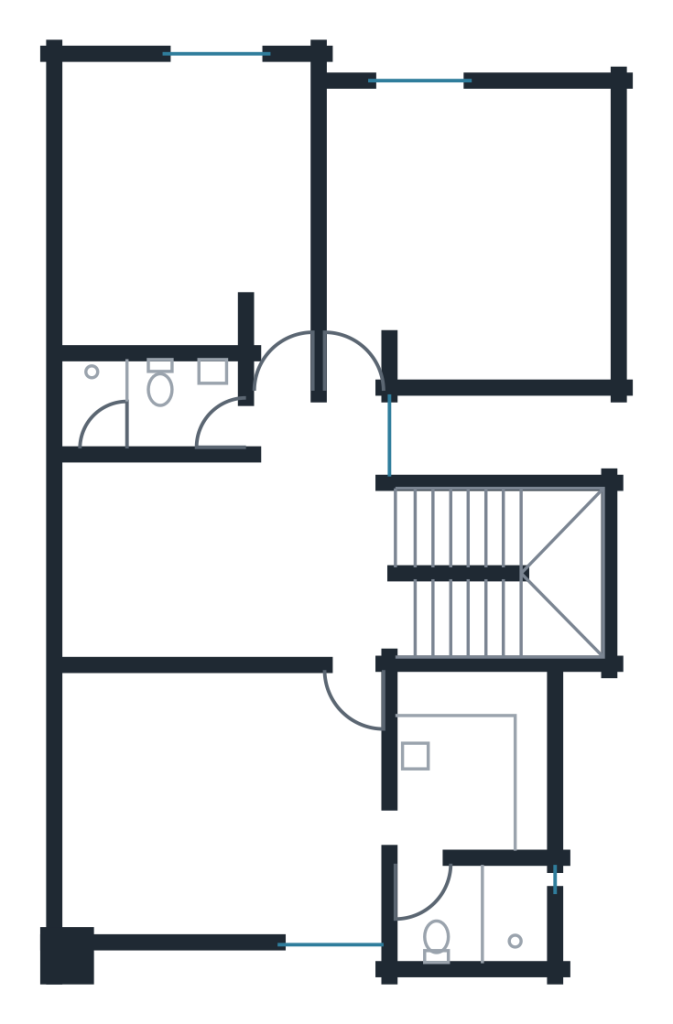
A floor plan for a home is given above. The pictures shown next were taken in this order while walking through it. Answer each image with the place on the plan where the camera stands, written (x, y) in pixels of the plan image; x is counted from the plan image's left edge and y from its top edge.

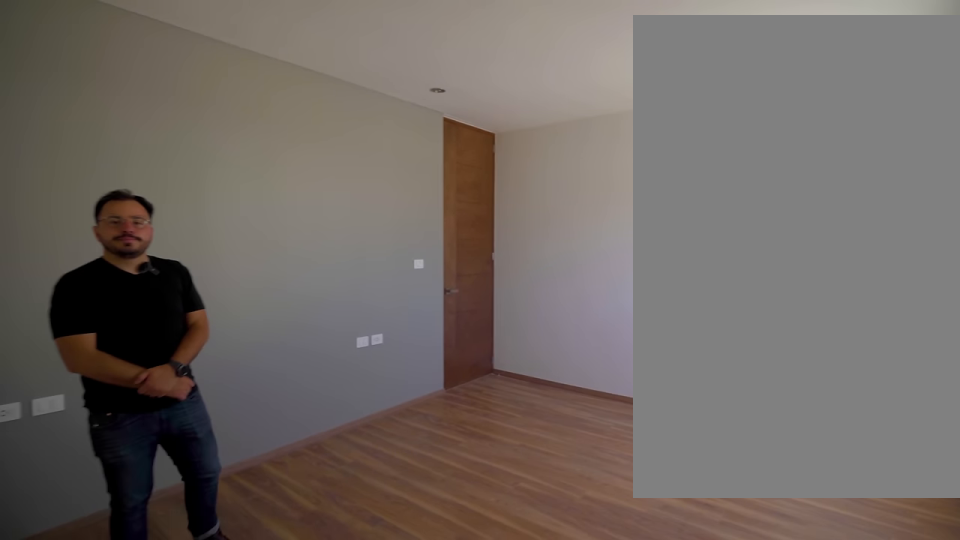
(99, 897)
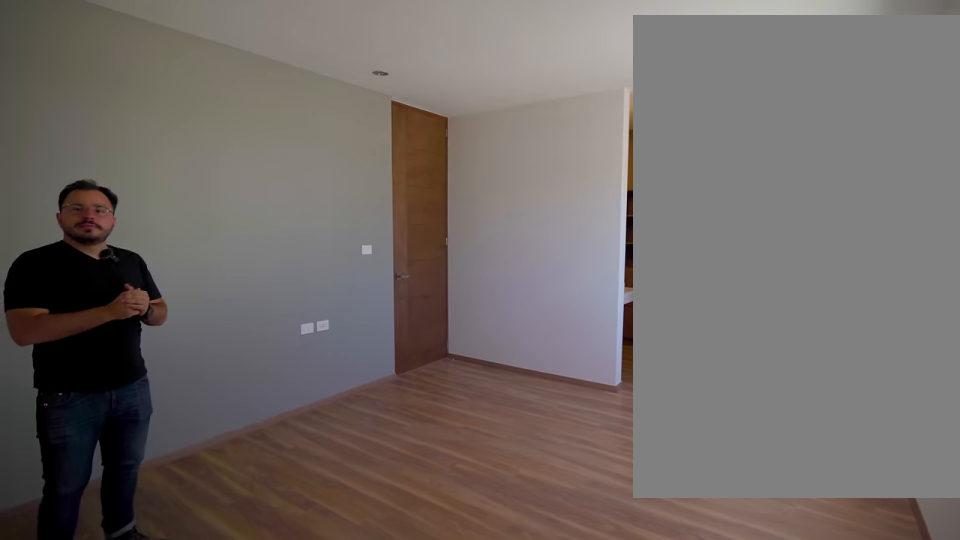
(97, 895)
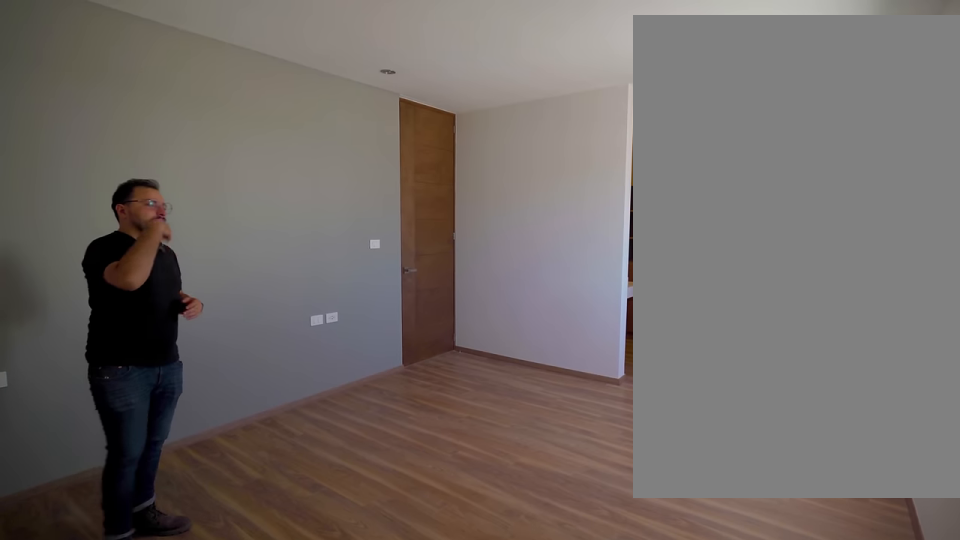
(97, 895)
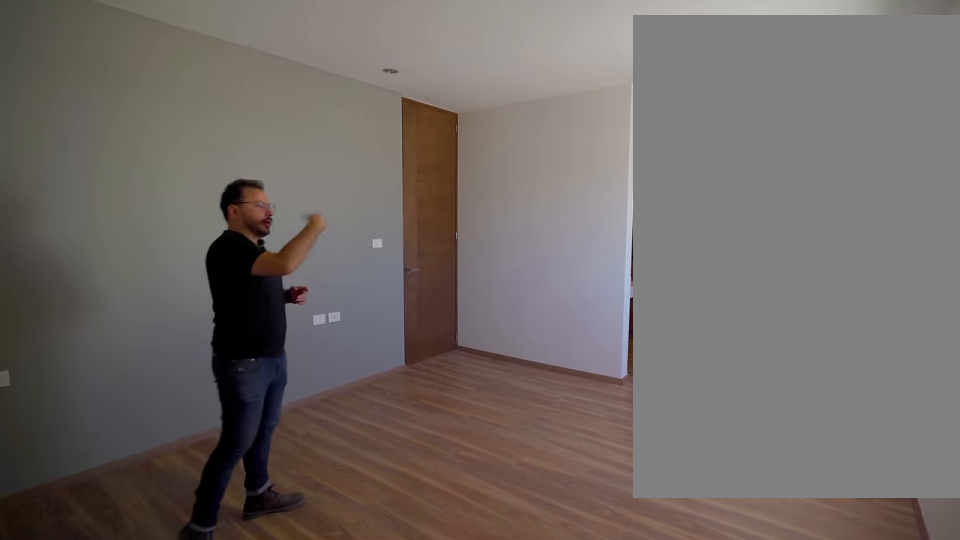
(97, 896)
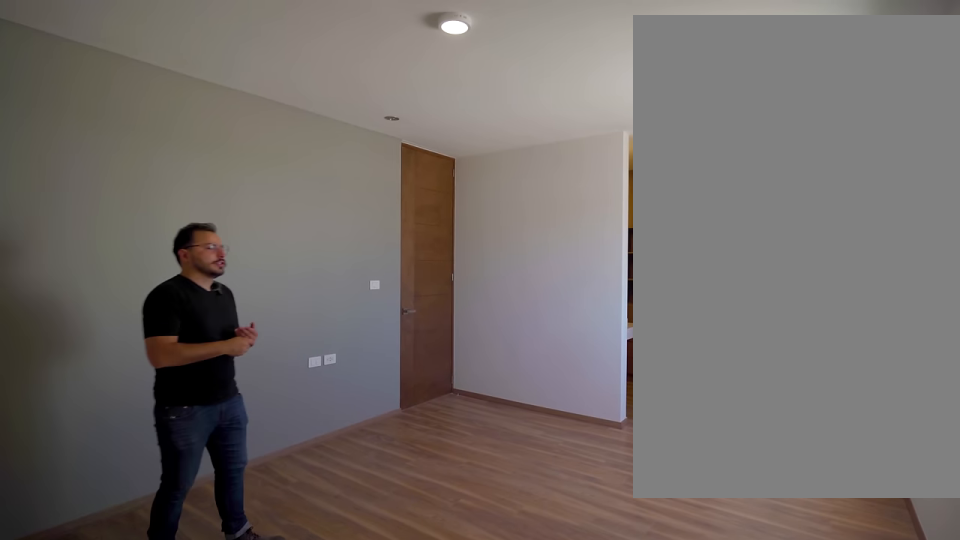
(96, 896)
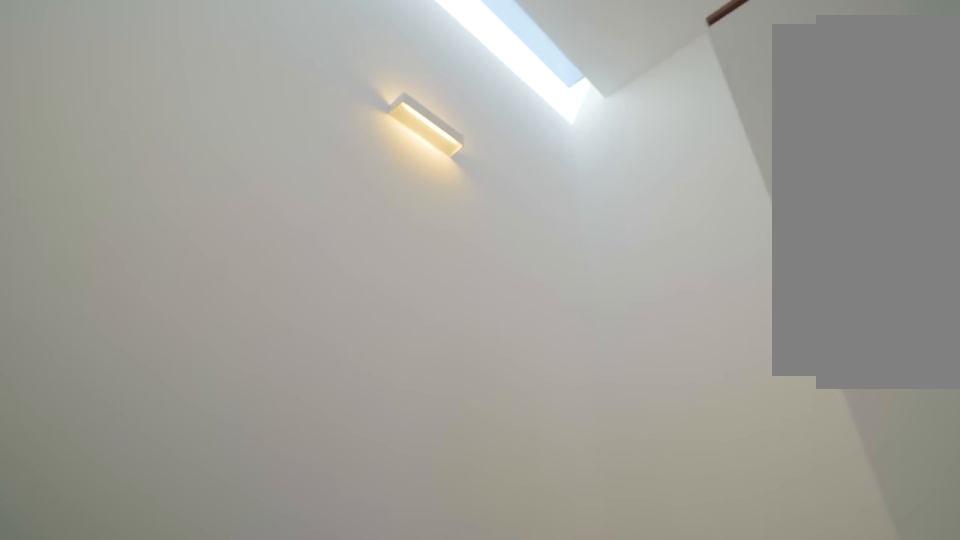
(525, 532)
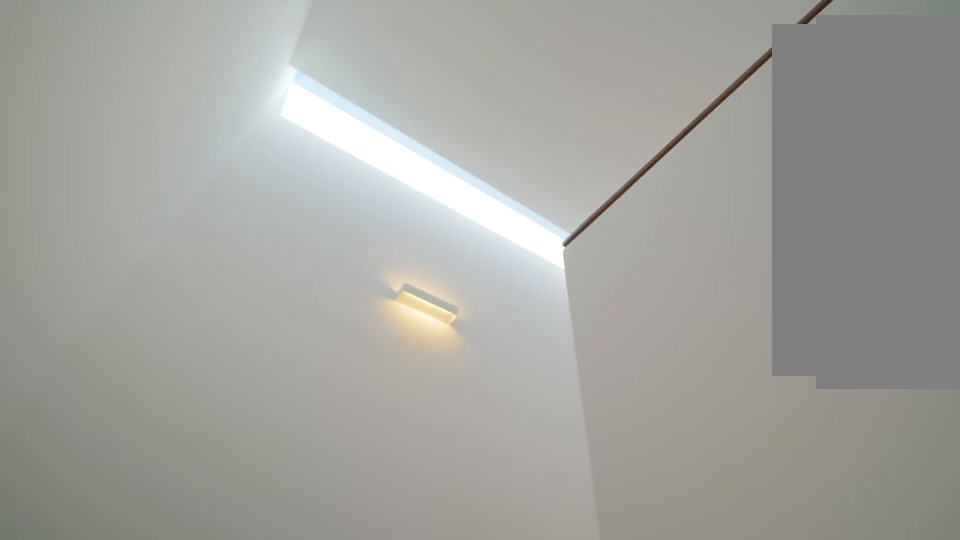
(500, 524)
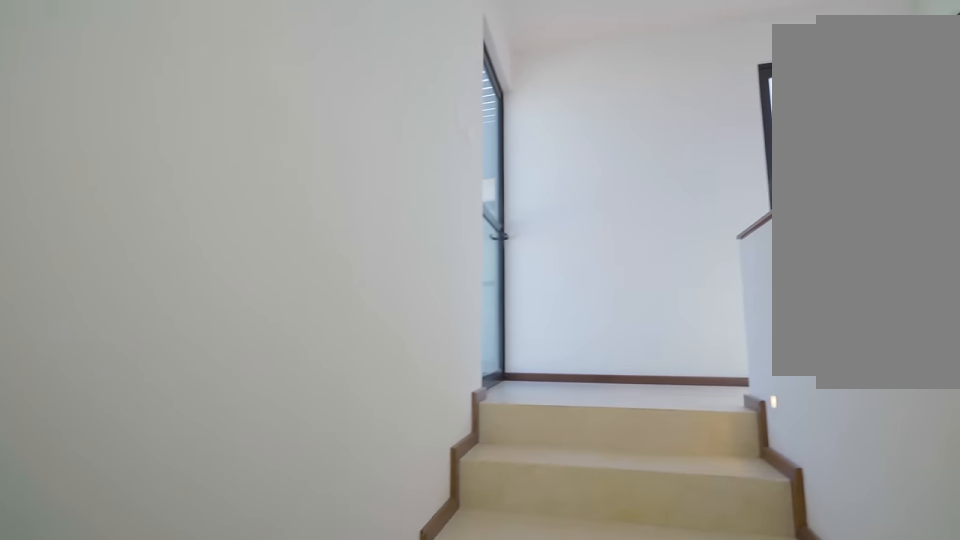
(557, 578)
